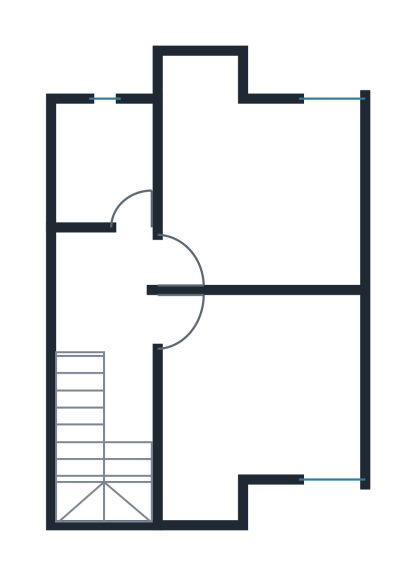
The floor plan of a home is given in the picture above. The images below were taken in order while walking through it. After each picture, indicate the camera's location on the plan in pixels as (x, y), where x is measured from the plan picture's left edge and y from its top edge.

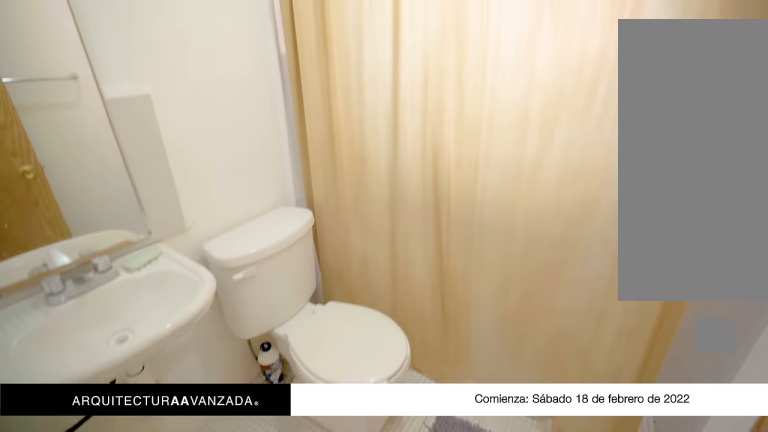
(127, 239)
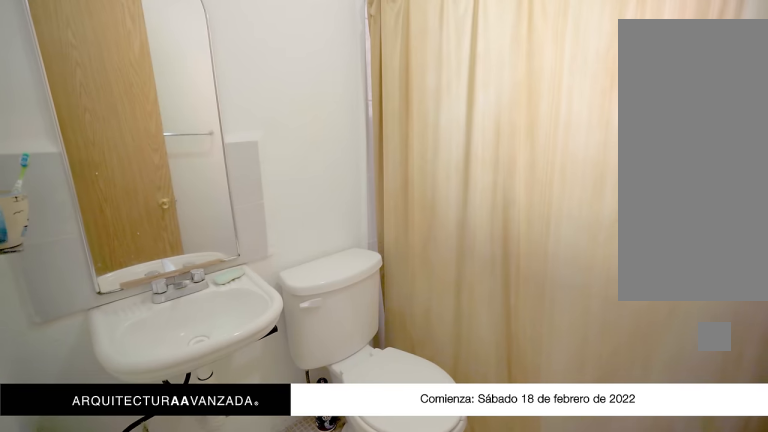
(132, 207)
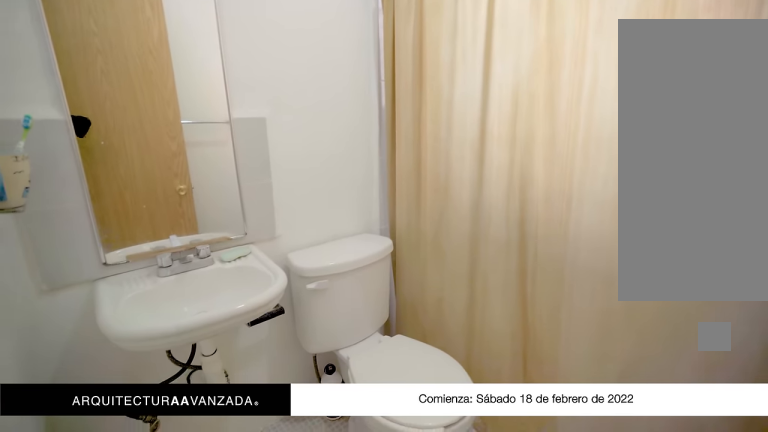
(132, 207)
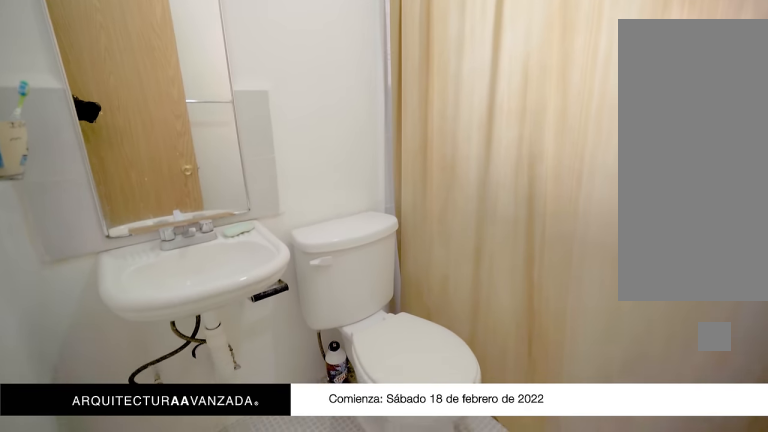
(132, 206)
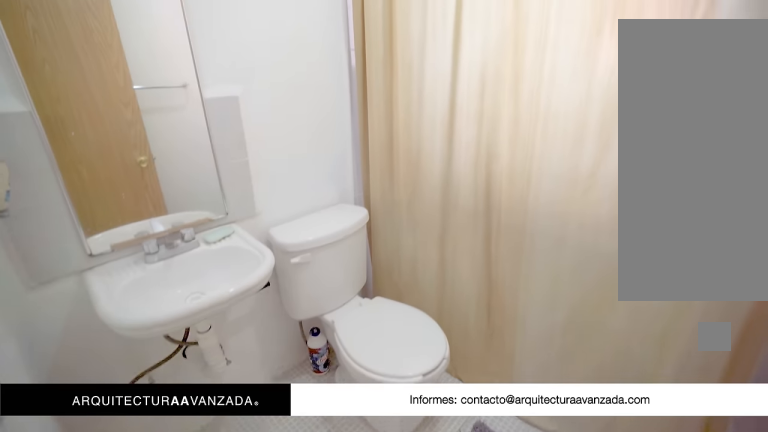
(132, 207)
